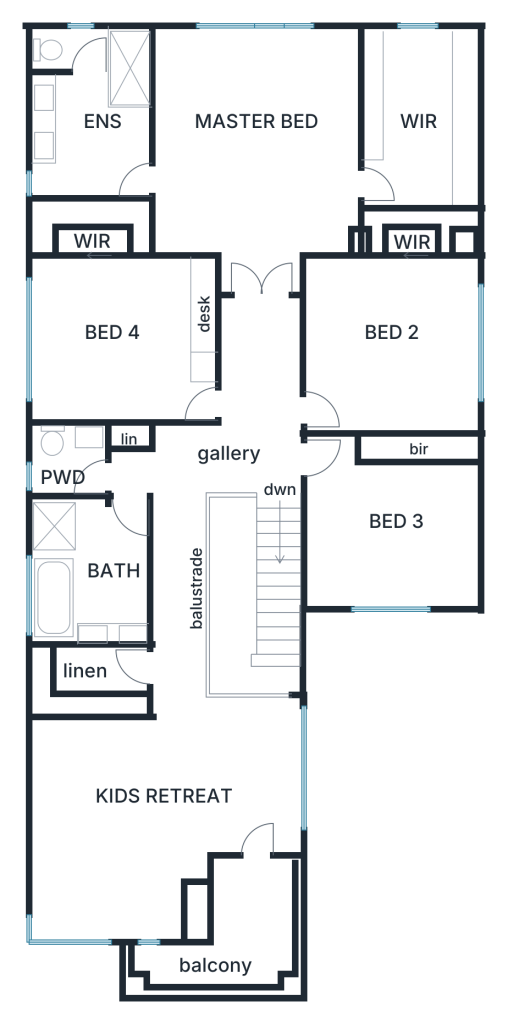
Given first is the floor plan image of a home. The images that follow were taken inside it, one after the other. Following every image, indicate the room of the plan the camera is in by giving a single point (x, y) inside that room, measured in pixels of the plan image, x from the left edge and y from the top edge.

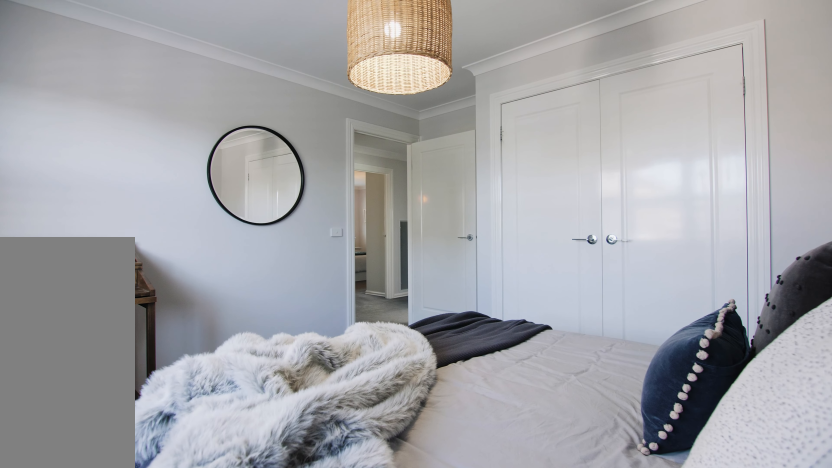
(405, 514)
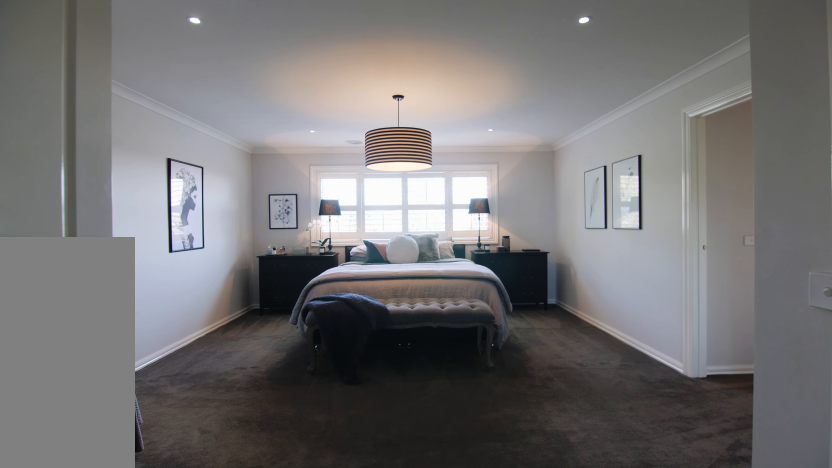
(269, 130)
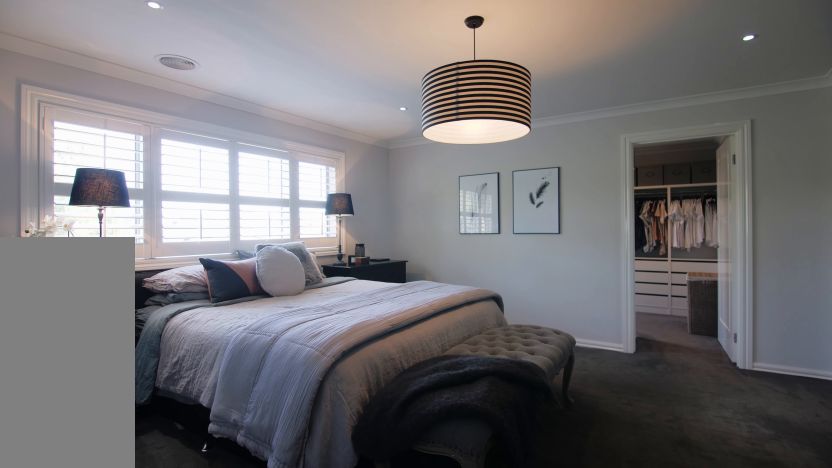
(269, 130)
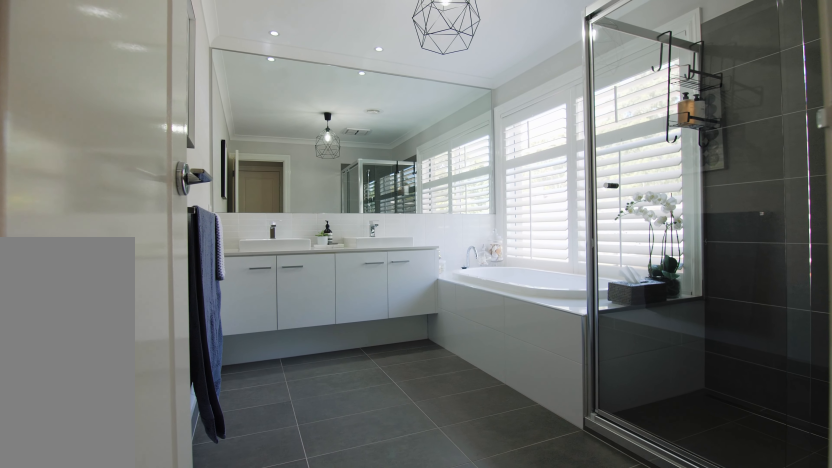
(82, 579)
